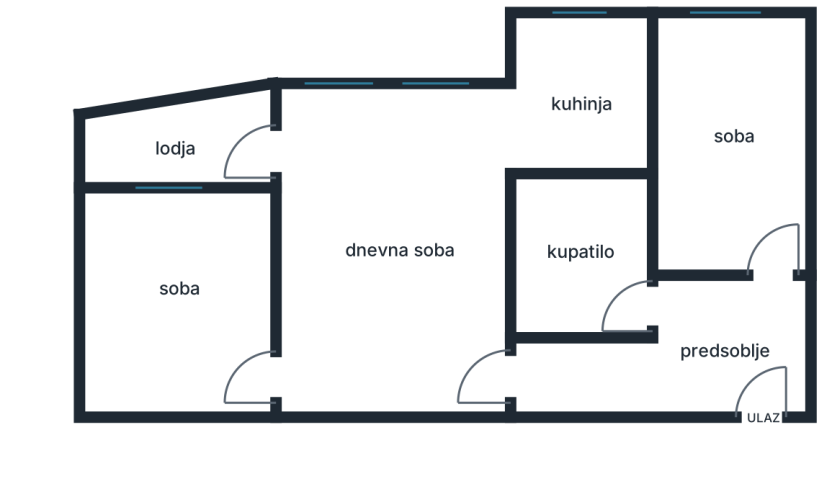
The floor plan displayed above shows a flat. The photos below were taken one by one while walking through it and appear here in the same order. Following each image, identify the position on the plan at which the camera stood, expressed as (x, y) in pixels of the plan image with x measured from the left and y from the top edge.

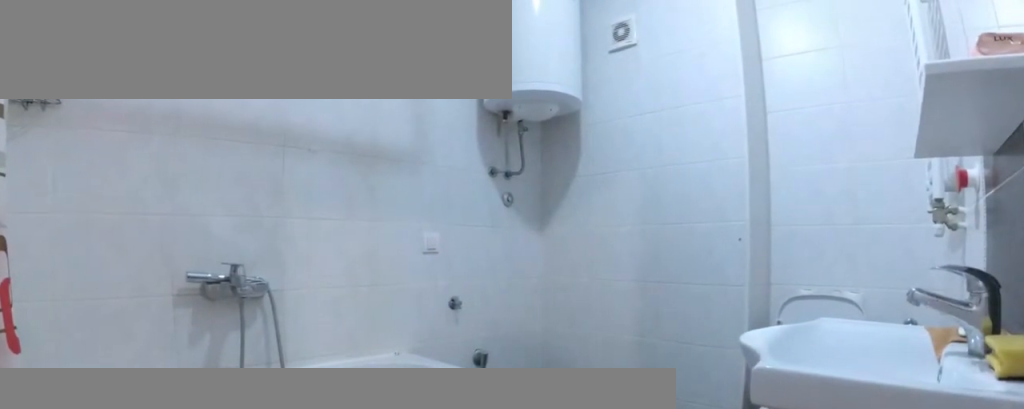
(629, 292)
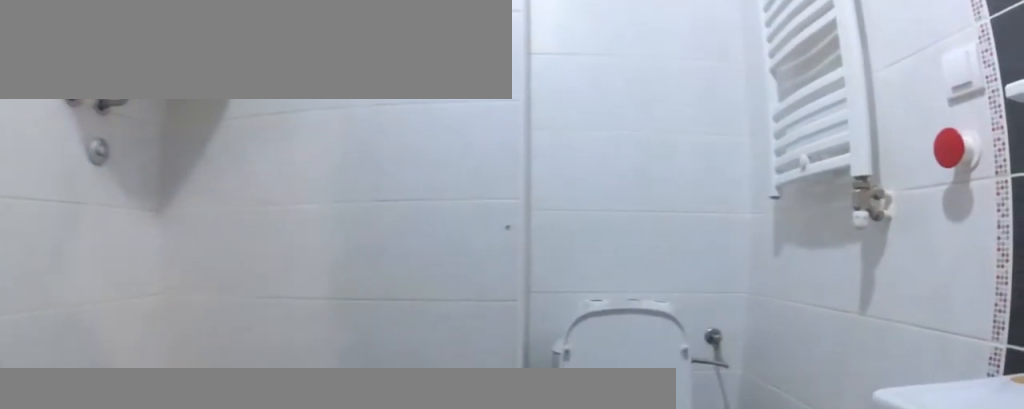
(609, 265)
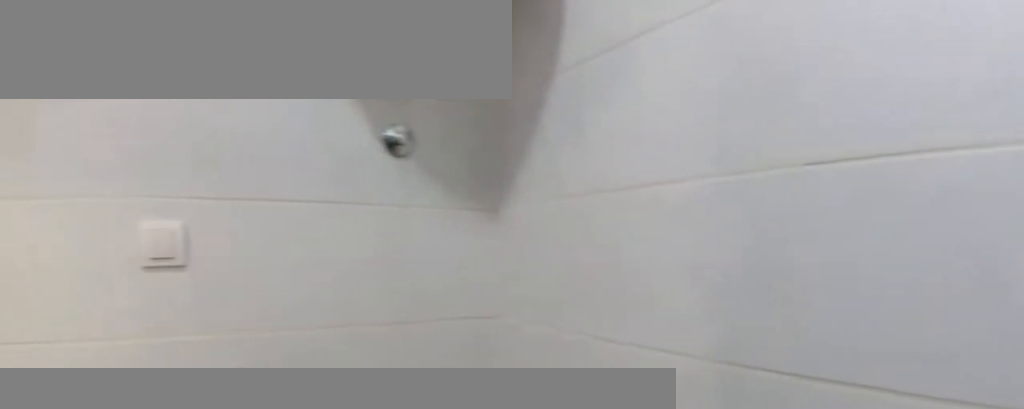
(629, 199)
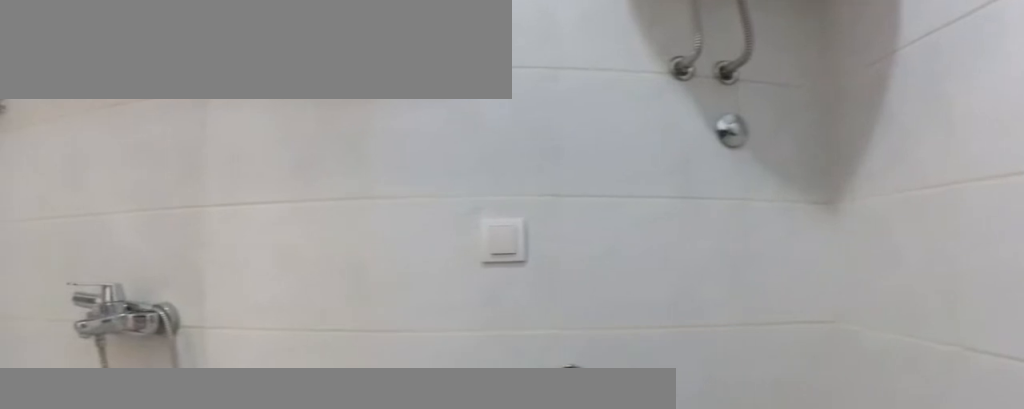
(628, 185)
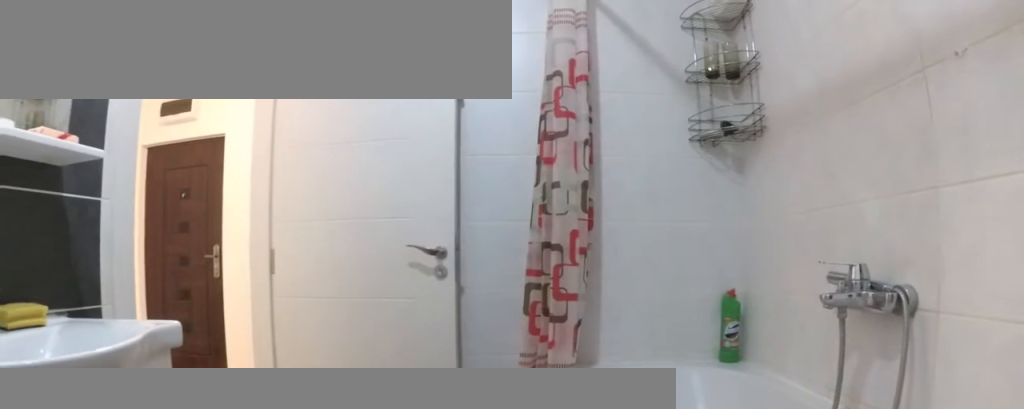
(559, 183)
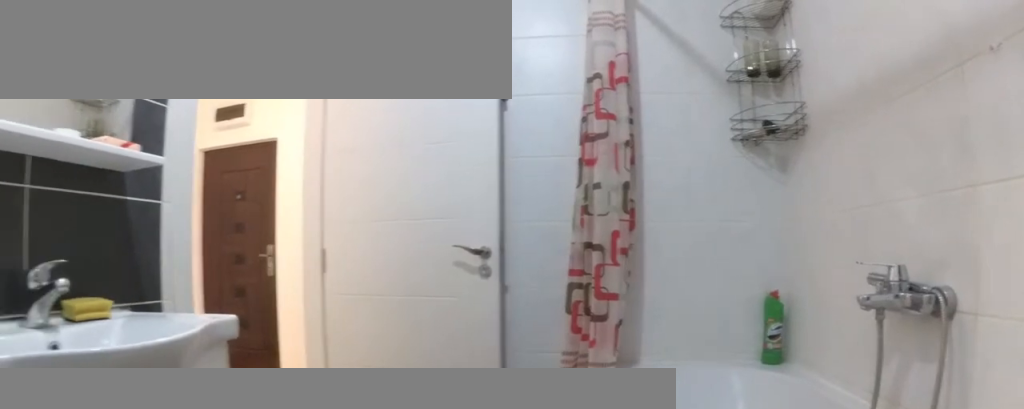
(552, 185)
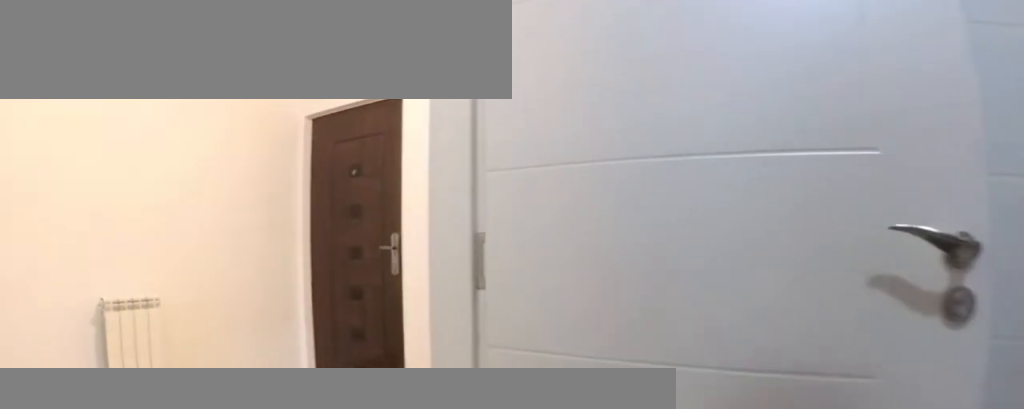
(587, 276)
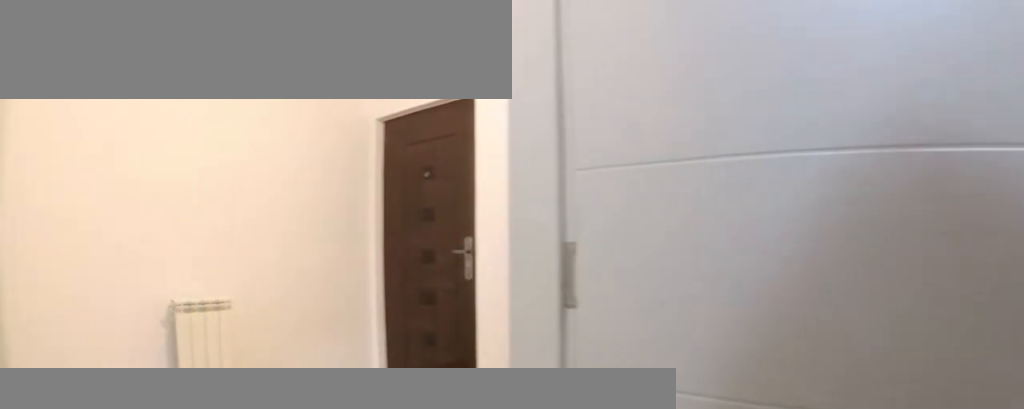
(591, 282)
